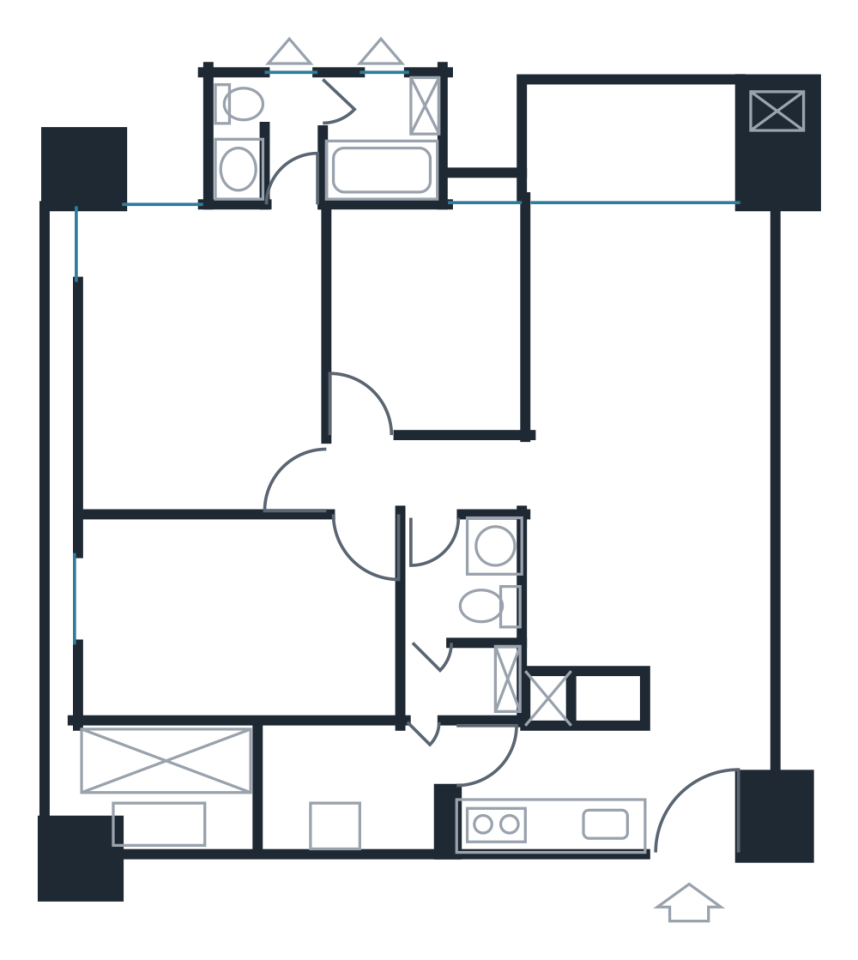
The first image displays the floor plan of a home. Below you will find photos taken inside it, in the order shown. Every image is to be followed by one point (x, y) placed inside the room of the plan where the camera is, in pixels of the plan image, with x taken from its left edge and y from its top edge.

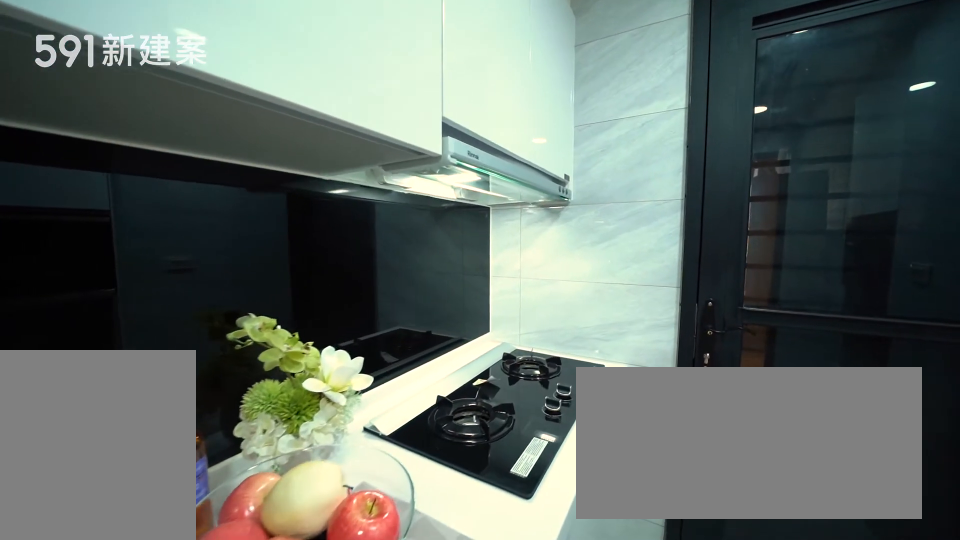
(546, 791)
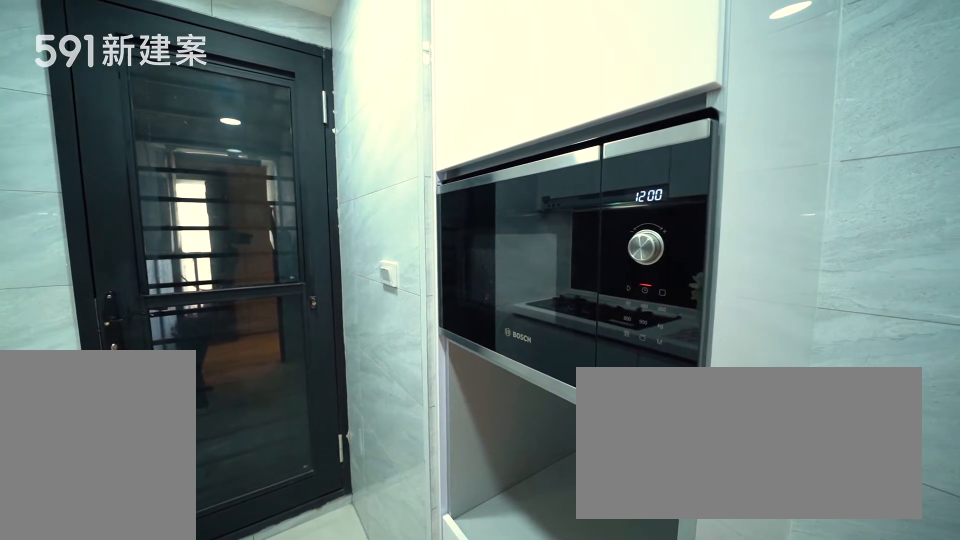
(546, 791)
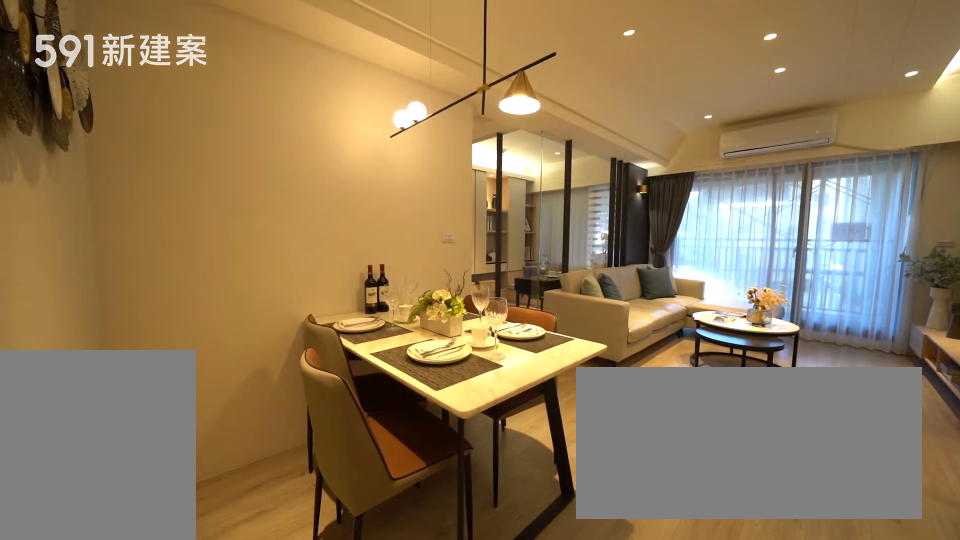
(603, 588)
